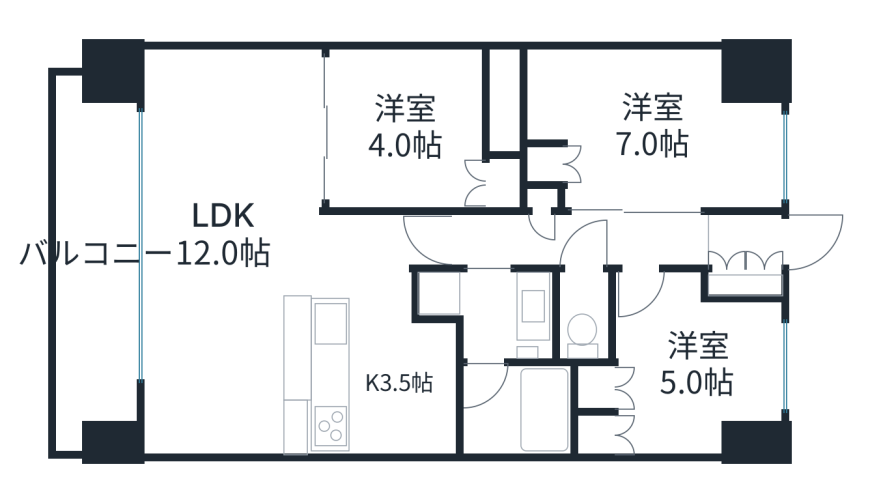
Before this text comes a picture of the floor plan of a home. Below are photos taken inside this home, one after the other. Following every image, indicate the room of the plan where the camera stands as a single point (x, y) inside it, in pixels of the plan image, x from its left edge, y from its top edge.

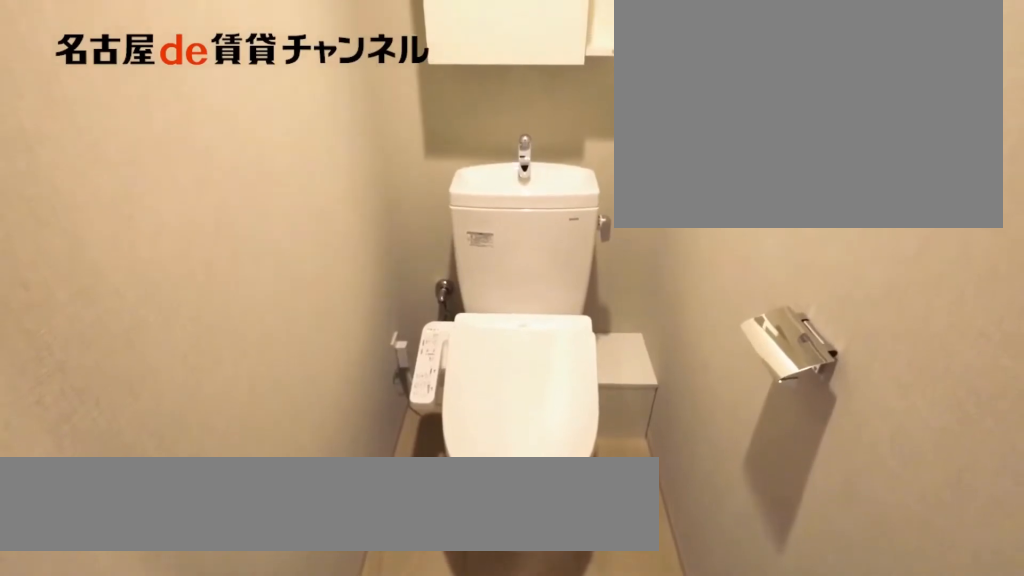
(586, 319)
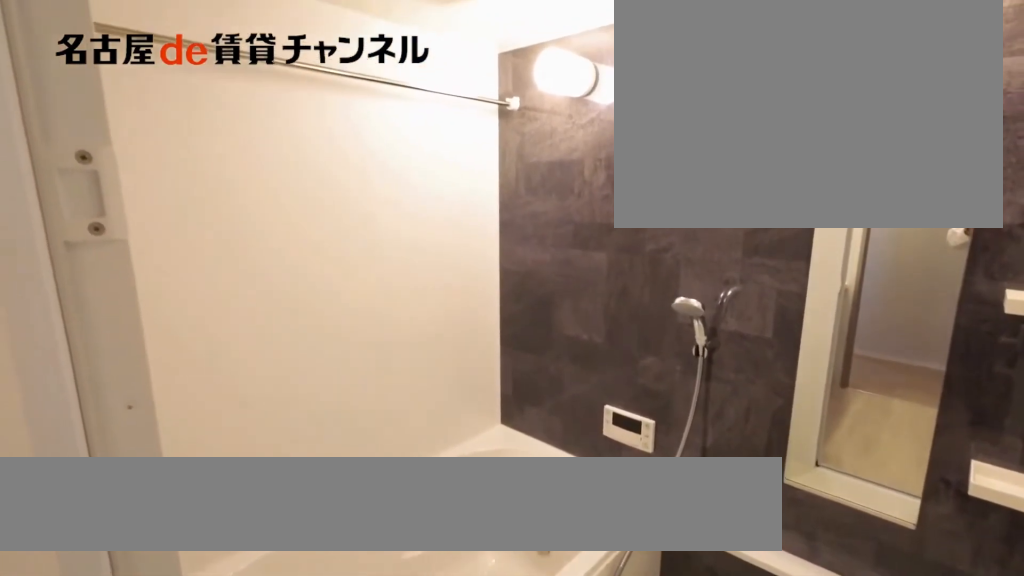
(511, 409)
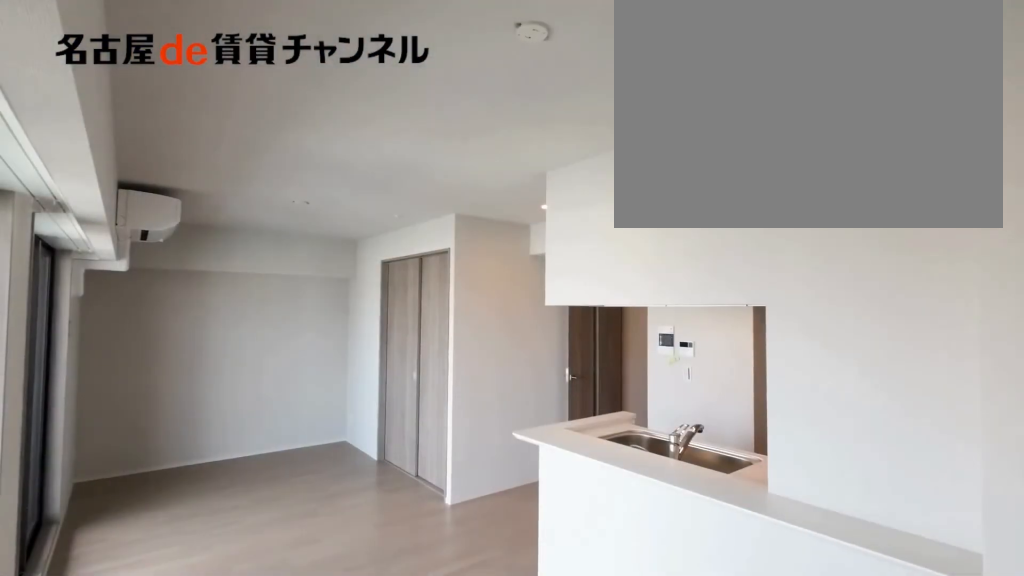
(224, 239)
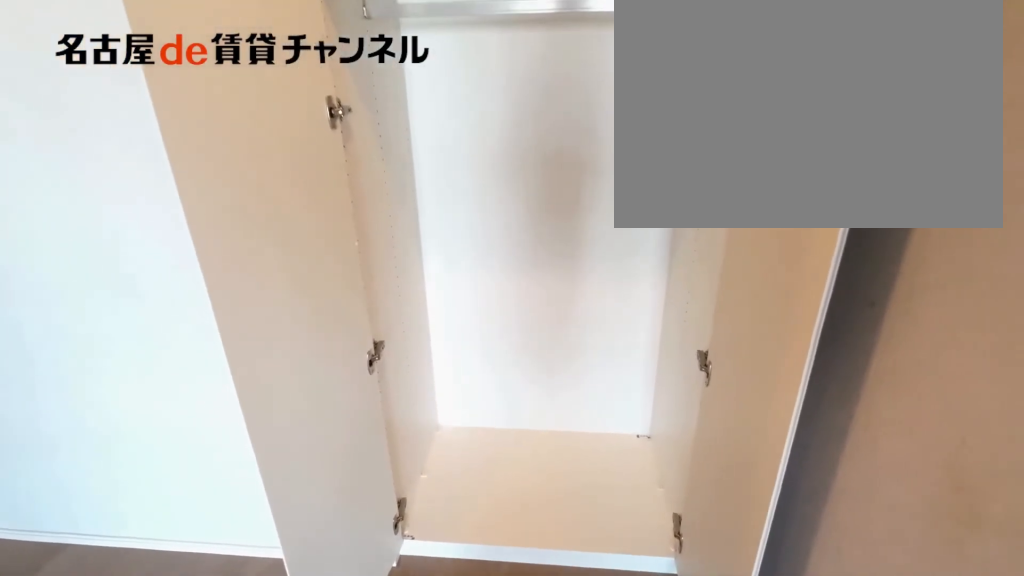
(506, 185)
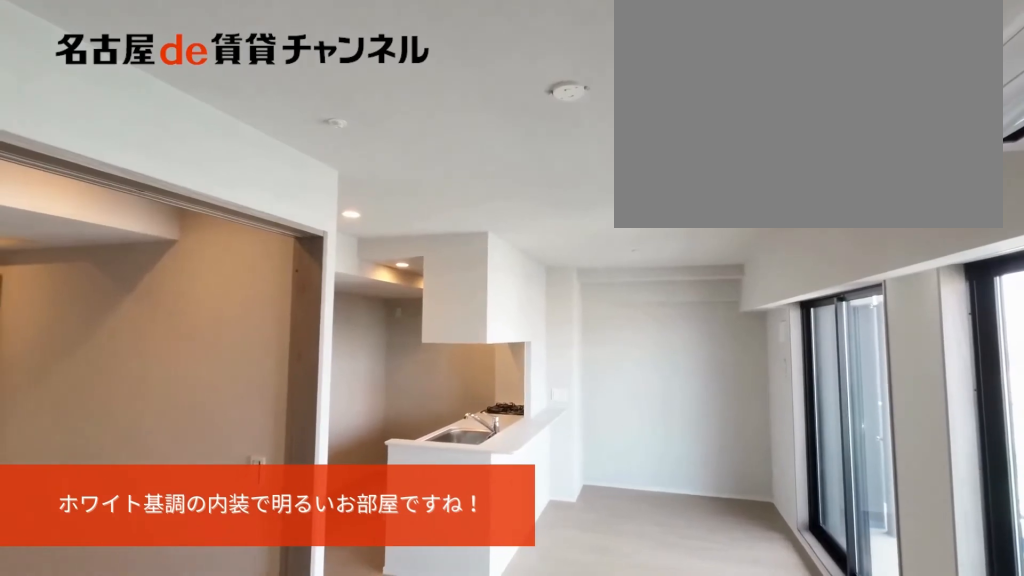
(224, 239)
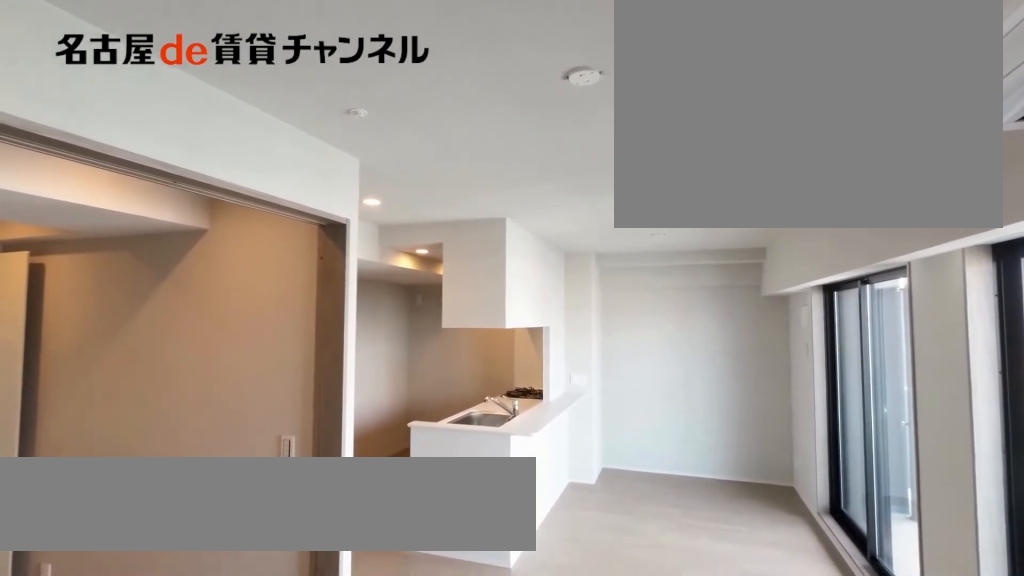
(224, 239)
